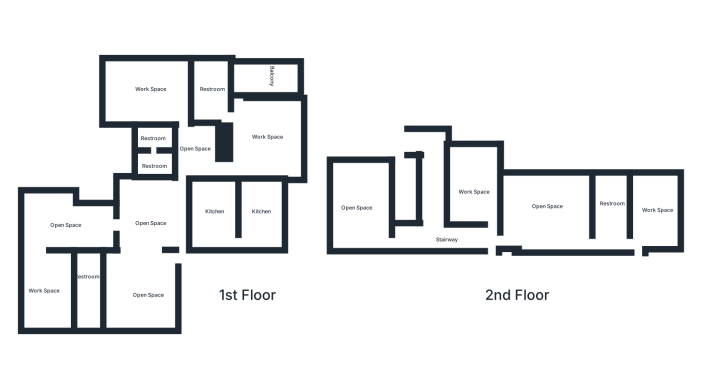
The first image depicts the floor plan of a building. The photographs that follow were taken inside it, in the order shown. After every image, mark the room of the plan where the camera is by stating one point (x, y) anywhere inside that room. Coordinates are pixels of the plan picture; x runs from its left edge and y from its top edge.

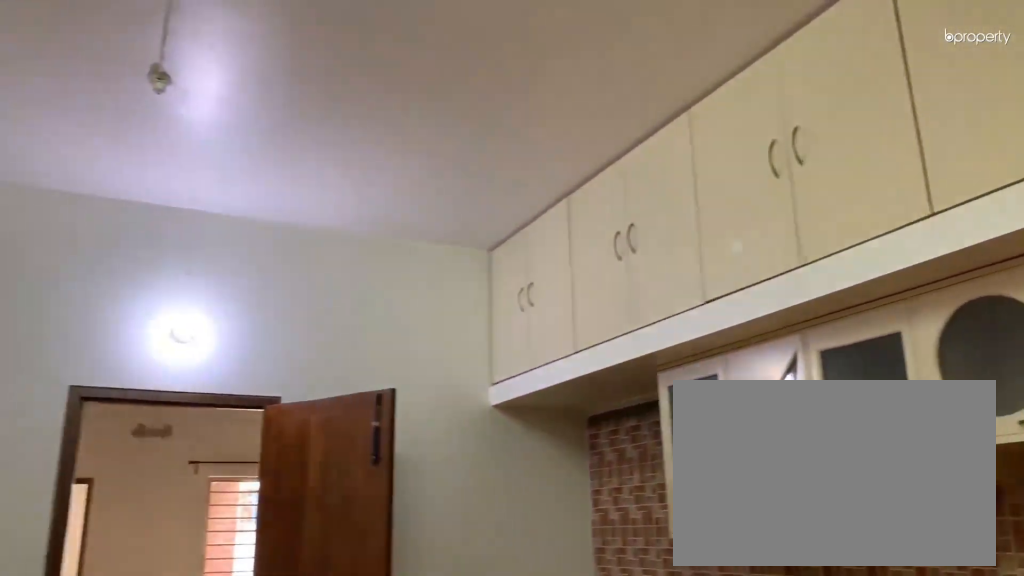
(213, 219)
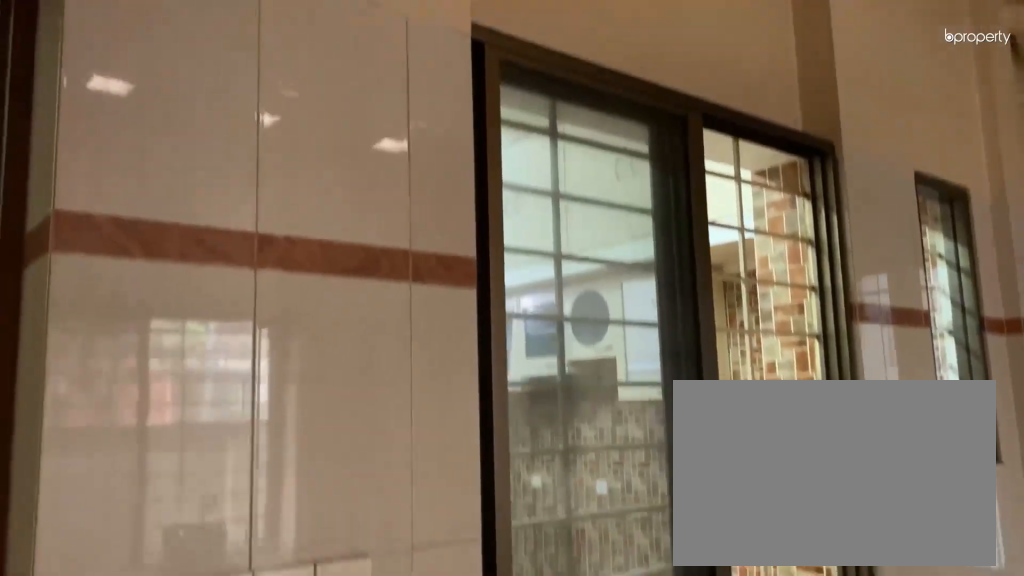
(263, 218)
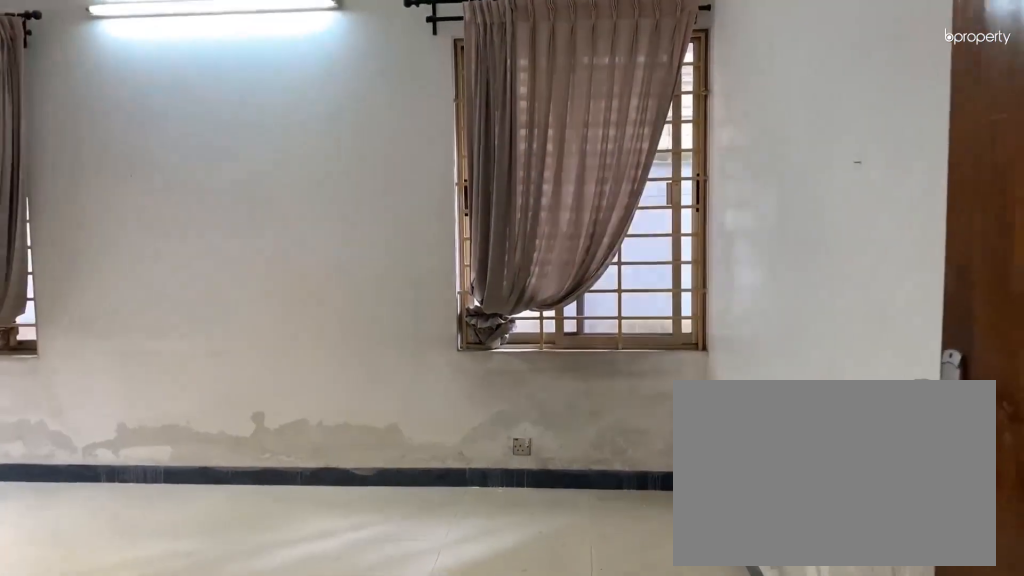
(150, 98)
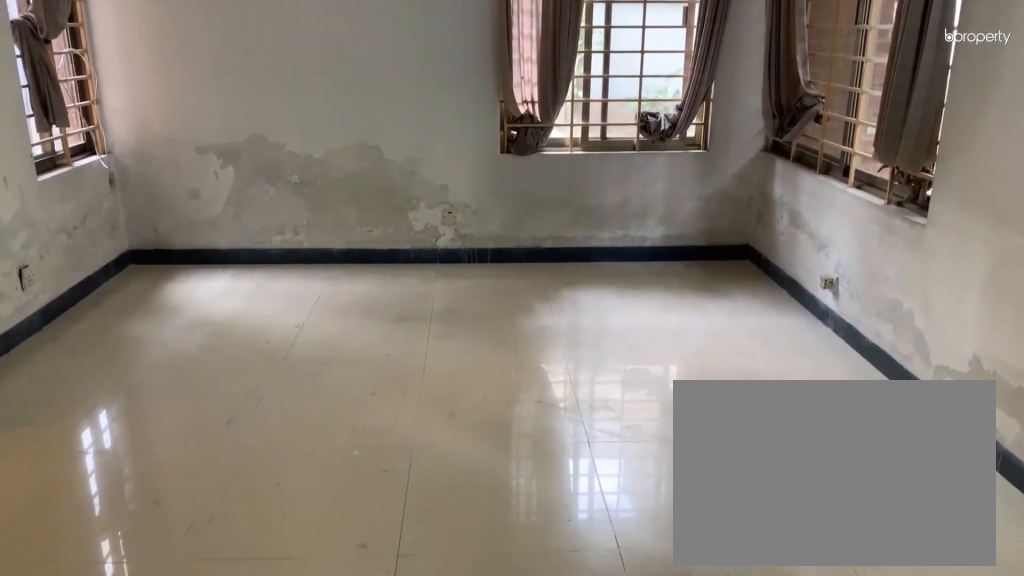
(151, 103)
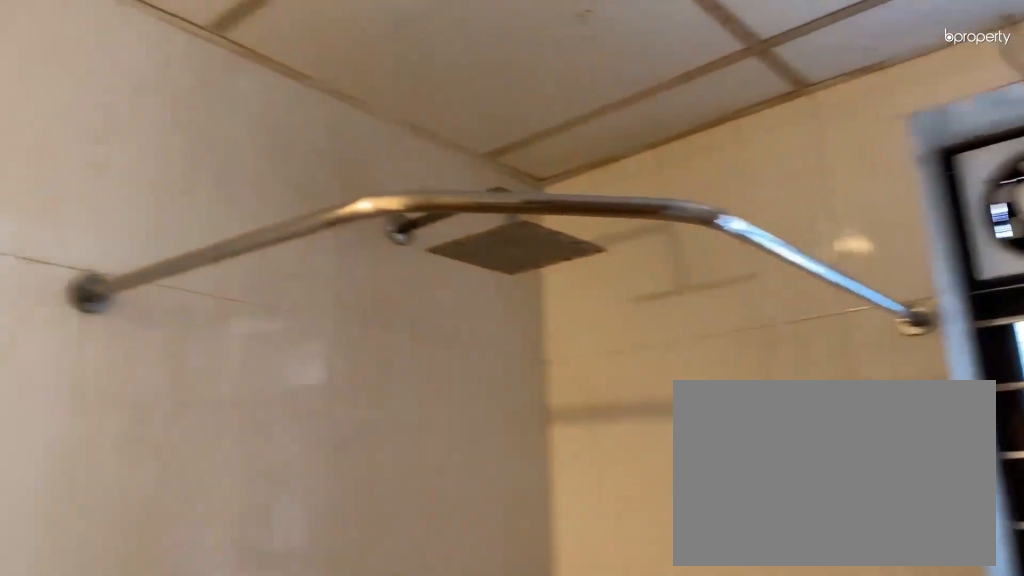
(152, 160)
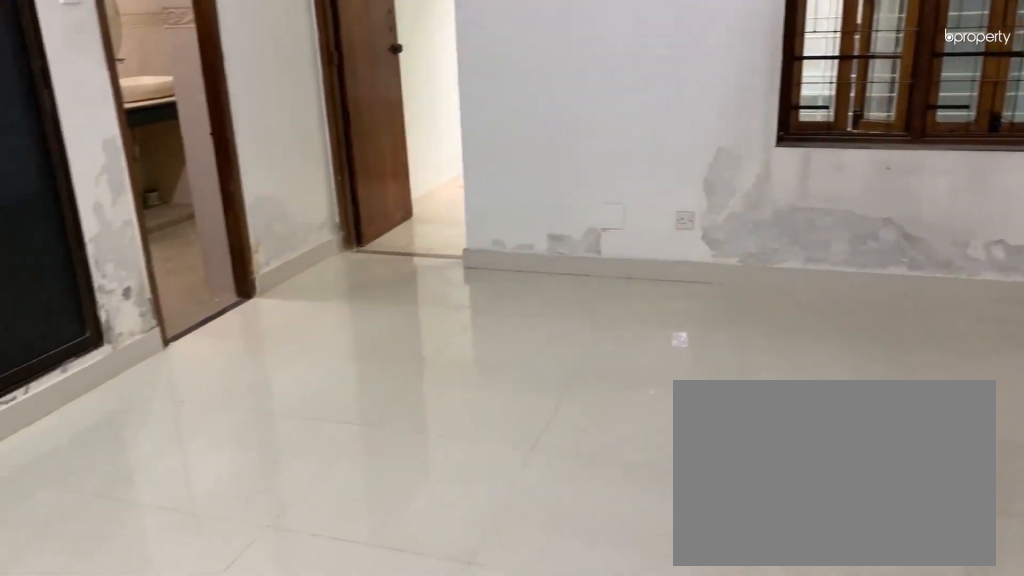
(263, 130)
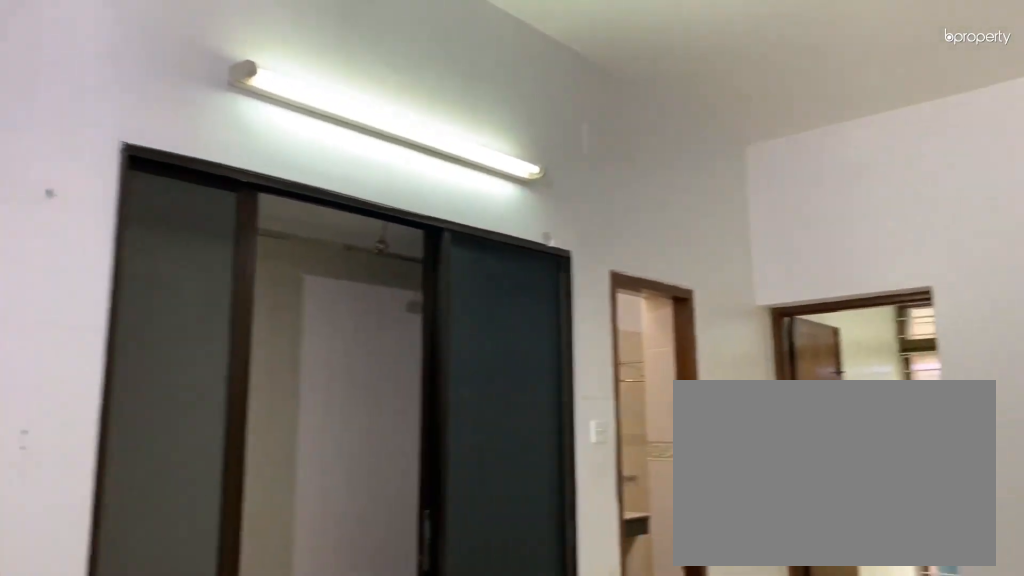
(263, 130)
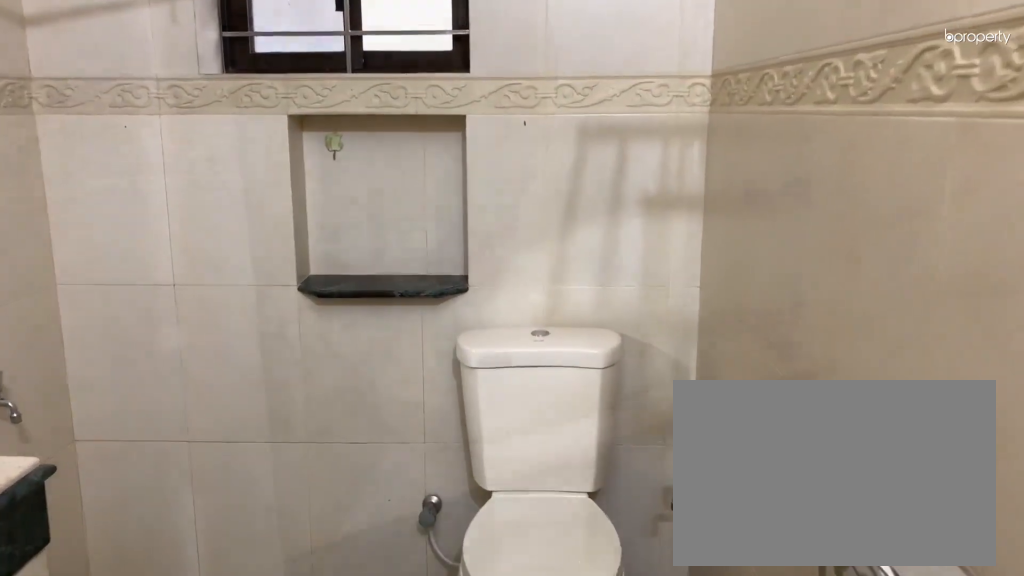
(213, 101)
